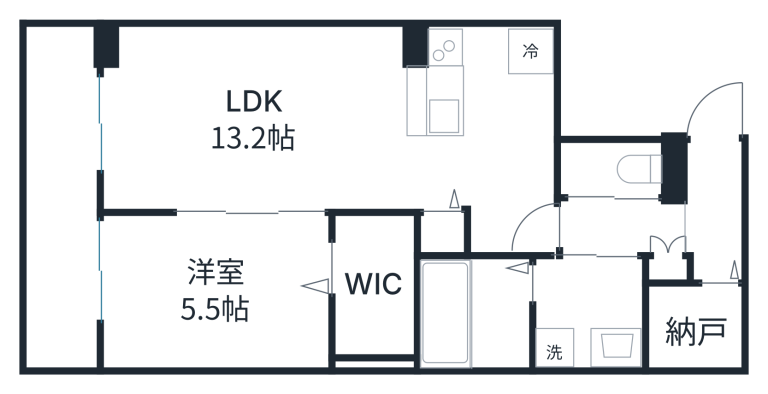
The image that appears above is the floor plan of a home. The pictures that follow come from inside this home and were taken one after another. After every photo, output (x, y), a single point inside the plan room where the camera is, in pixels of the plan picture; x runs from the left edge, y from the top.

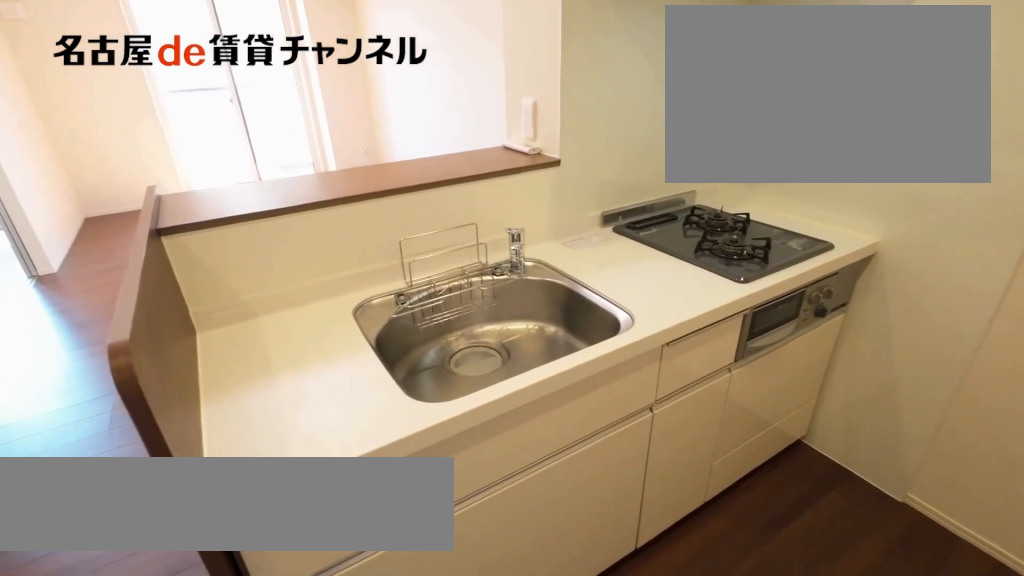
(438, 89)
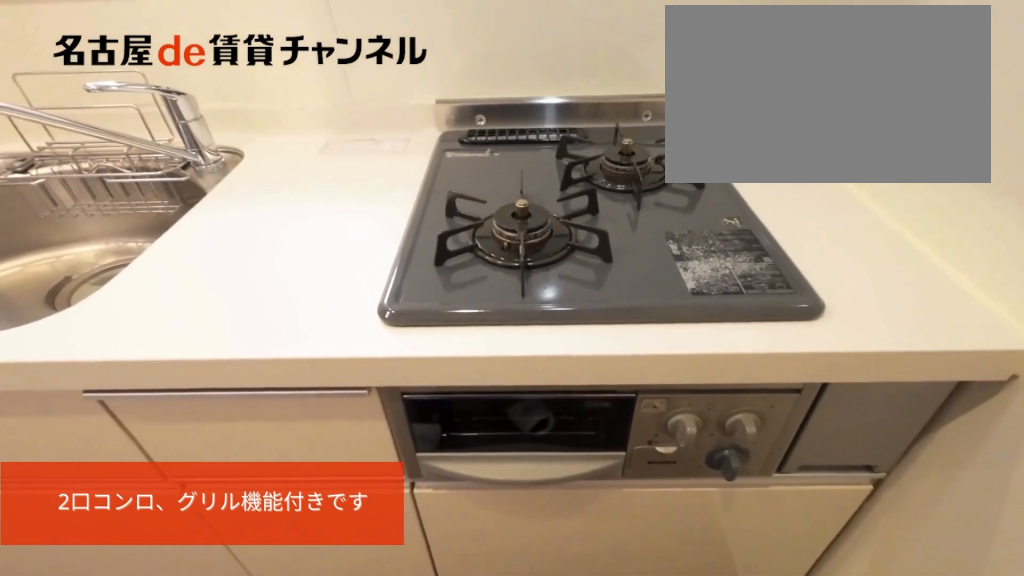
(438, 89)
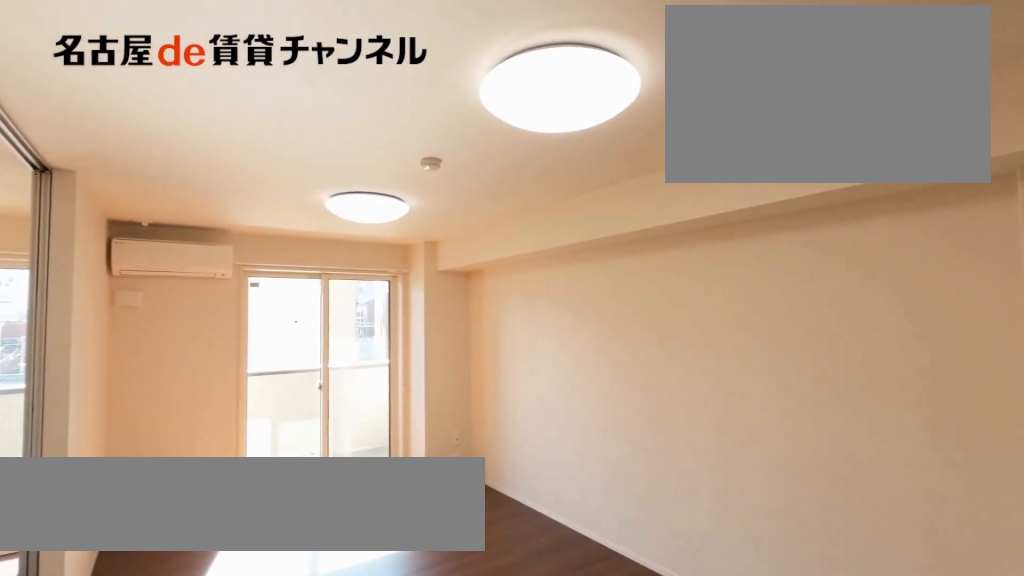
(296, 126)
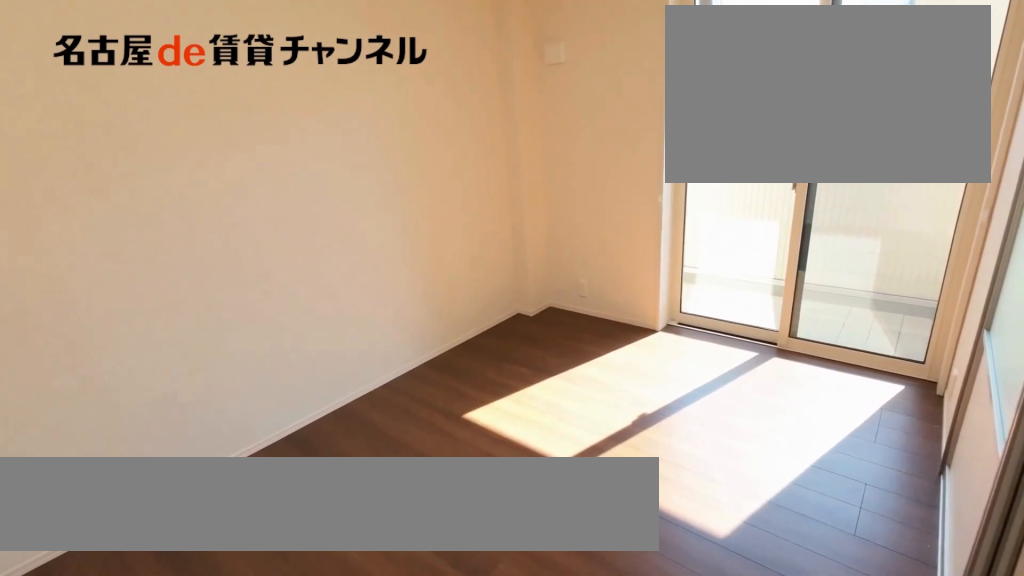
(212, 289)
